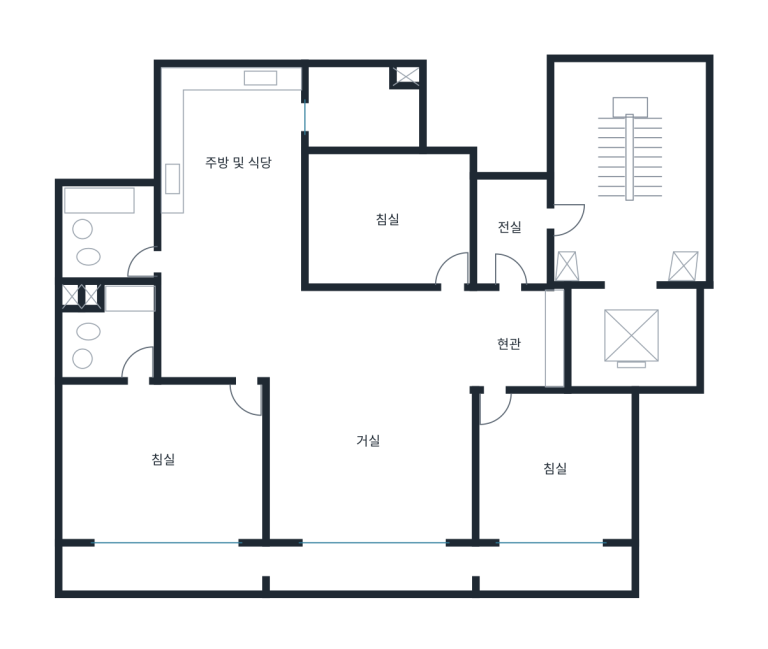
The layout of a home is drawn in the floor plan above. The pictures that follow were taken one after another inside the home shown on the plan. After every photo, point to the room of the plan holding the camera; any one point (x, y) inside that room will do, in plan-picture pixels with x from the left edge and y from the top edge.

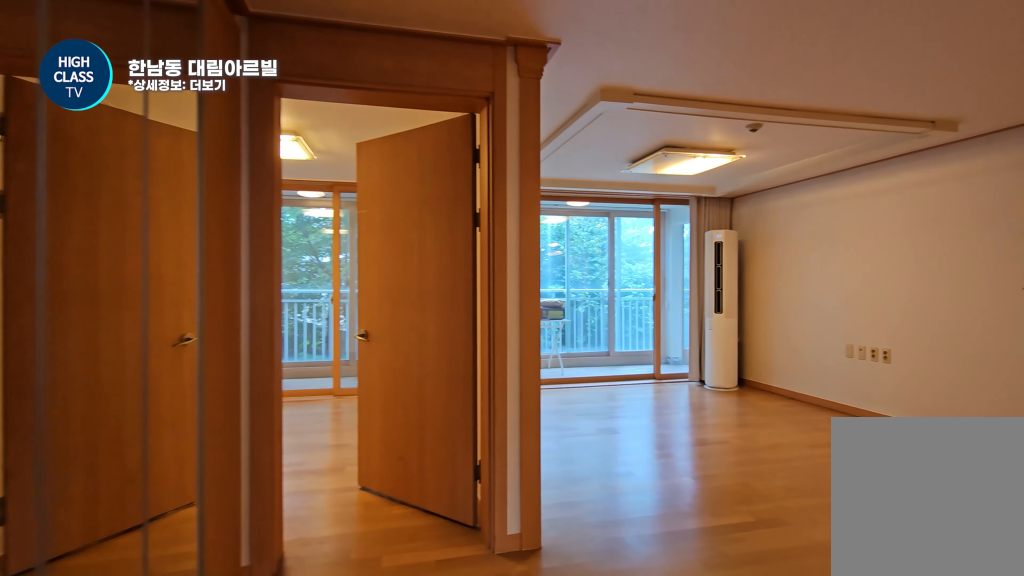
(518, 338)
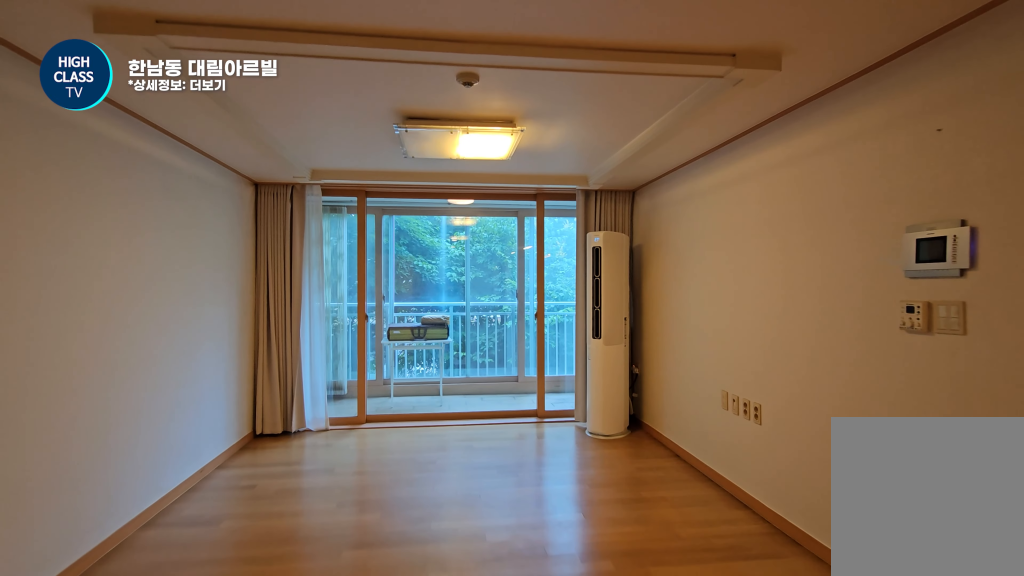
(369, 414)
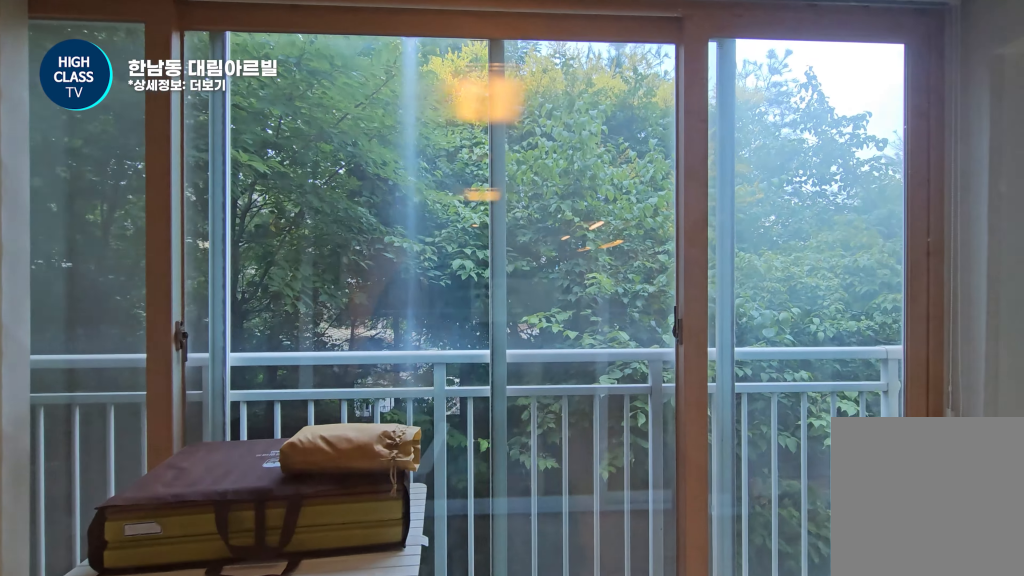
(369, 414)
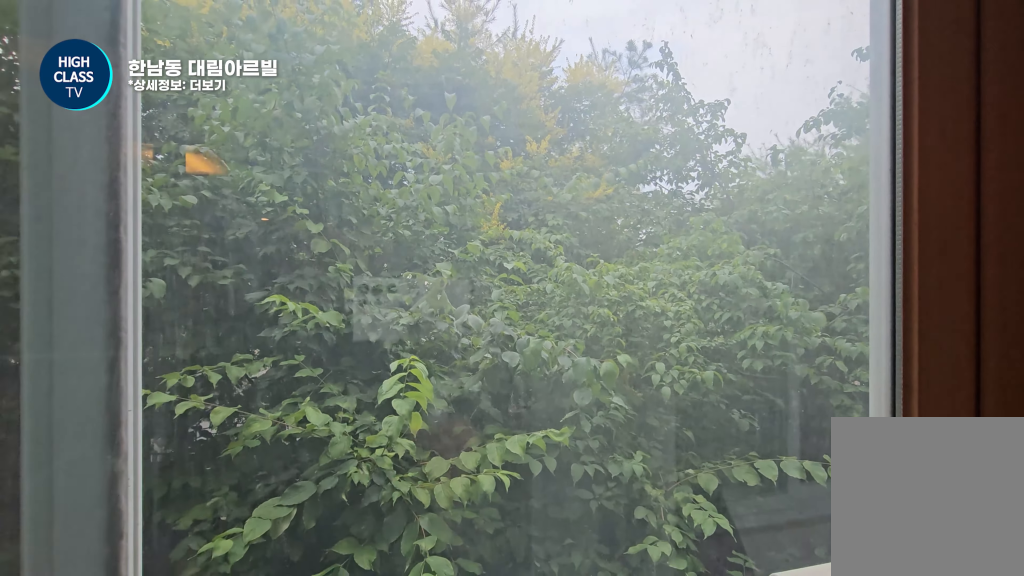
(348, 563)
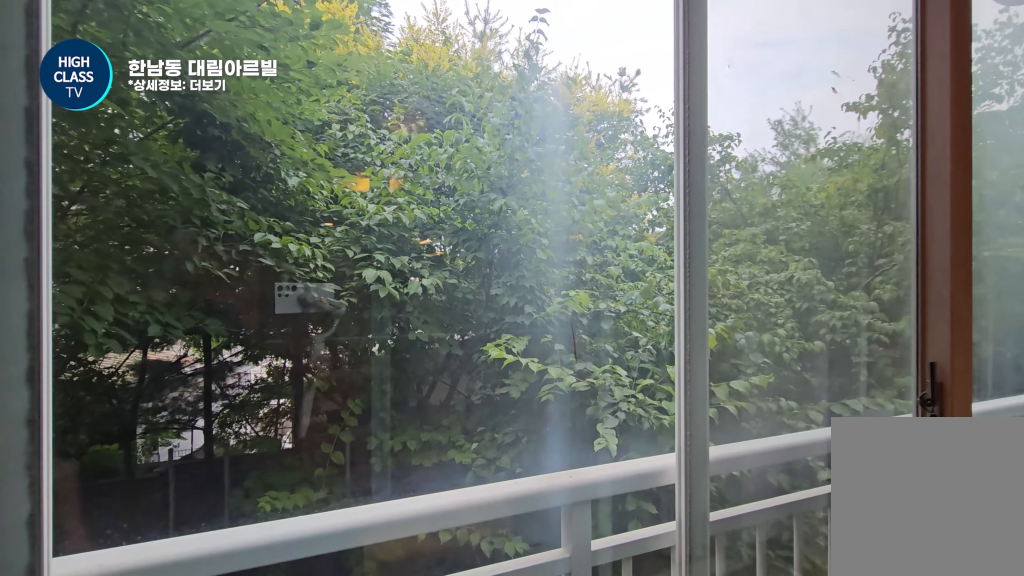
(348, 563)
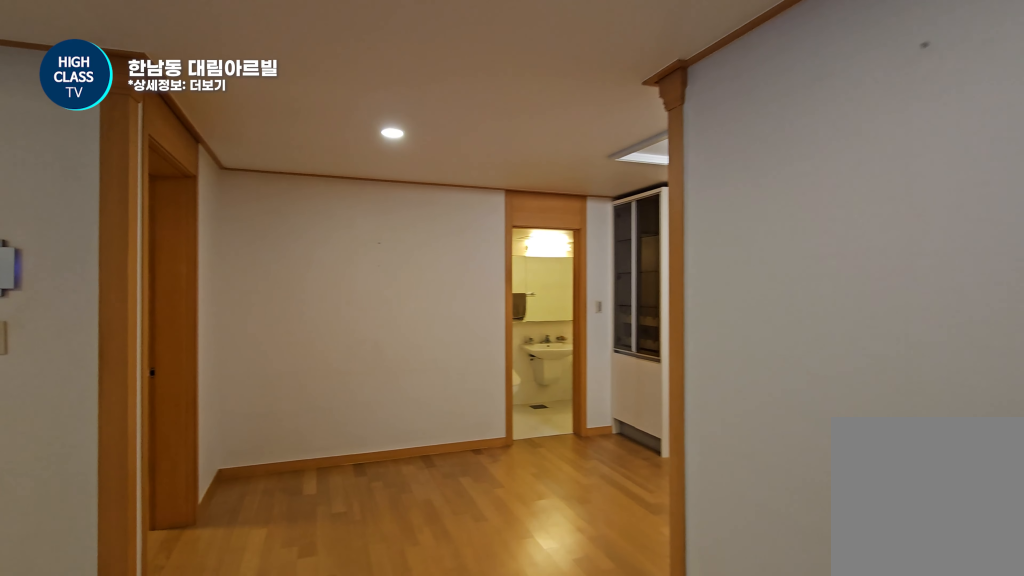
(369, 414)
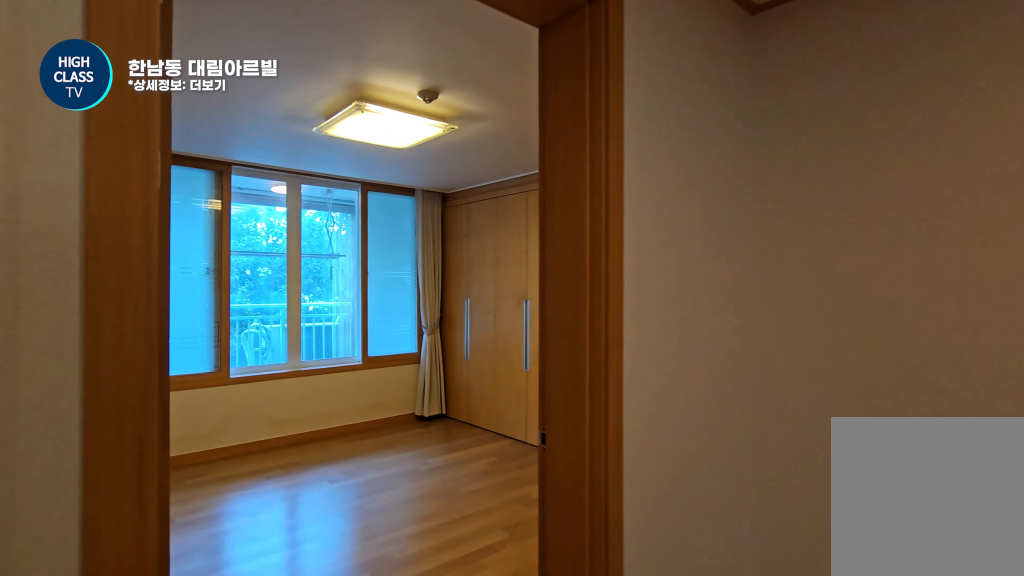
(218, 331)
